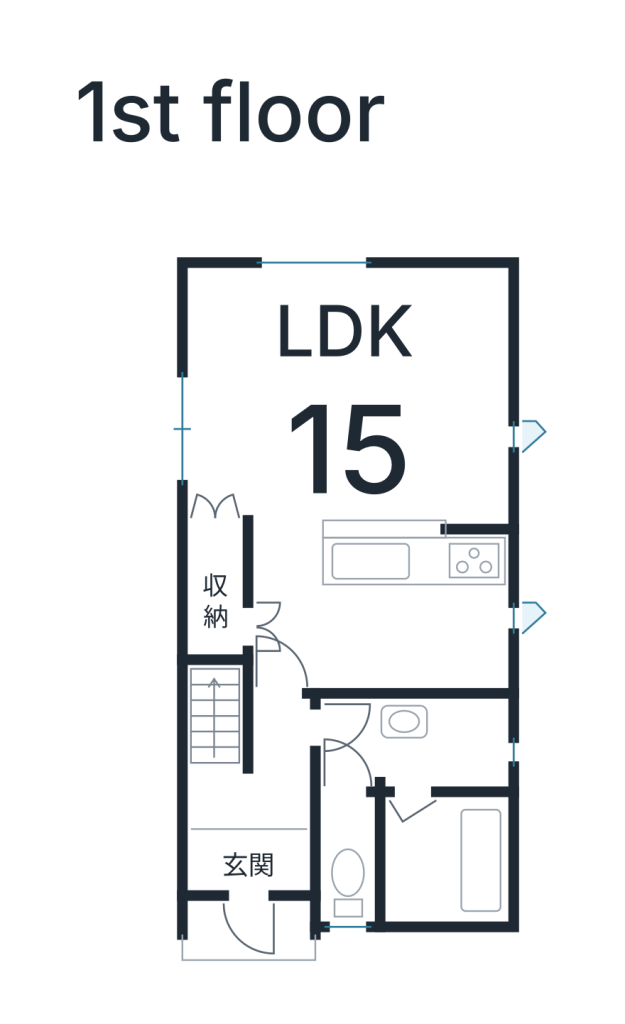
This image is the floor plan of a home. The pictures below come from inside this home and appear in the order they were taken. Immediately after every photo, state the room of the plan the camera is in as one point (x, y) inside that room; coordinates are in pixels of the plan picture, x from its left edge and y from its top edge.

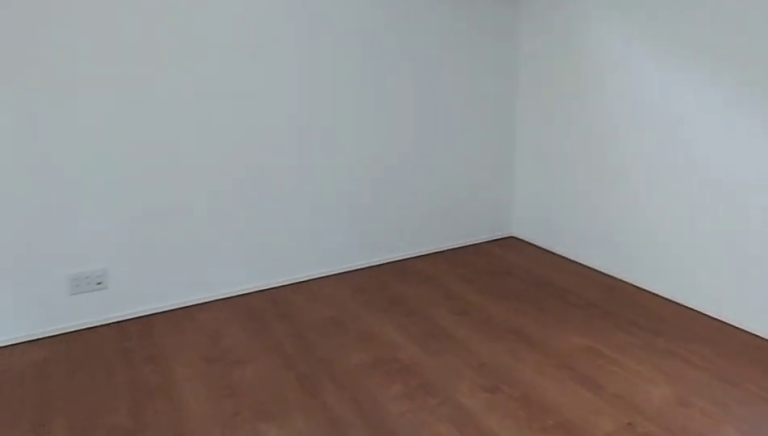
(350, 400)
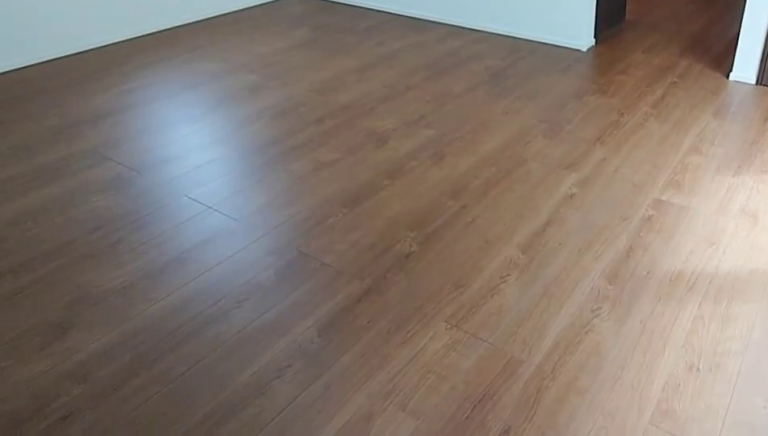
(350, 400)
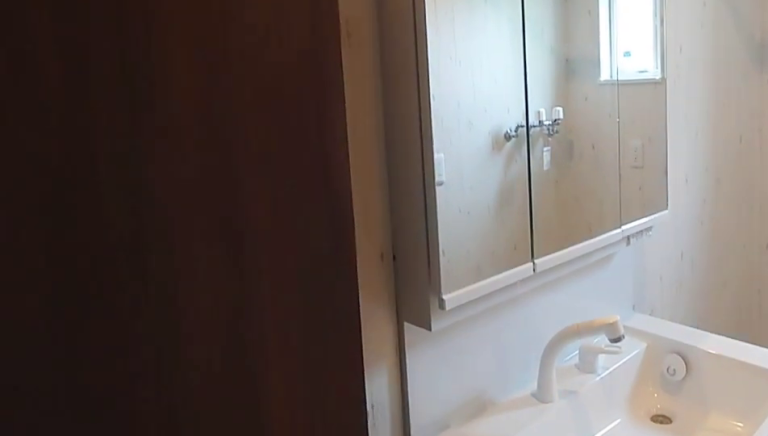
(407, 737)
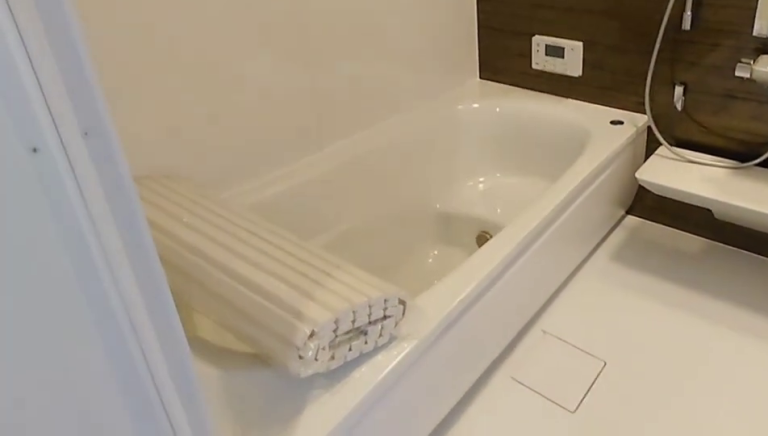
(436, 860)
